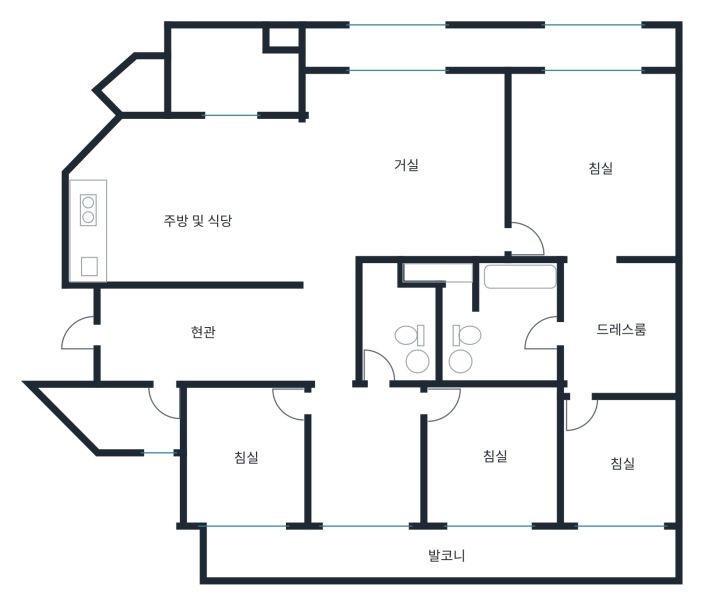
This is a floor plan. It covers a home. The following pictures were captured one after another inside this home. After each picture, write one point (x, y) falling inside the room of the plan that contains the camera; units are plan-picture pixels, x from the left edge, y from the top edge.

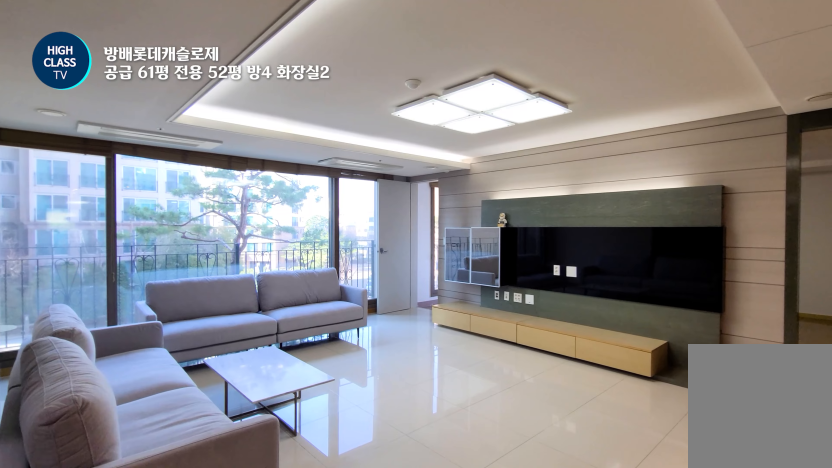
(404, 154)
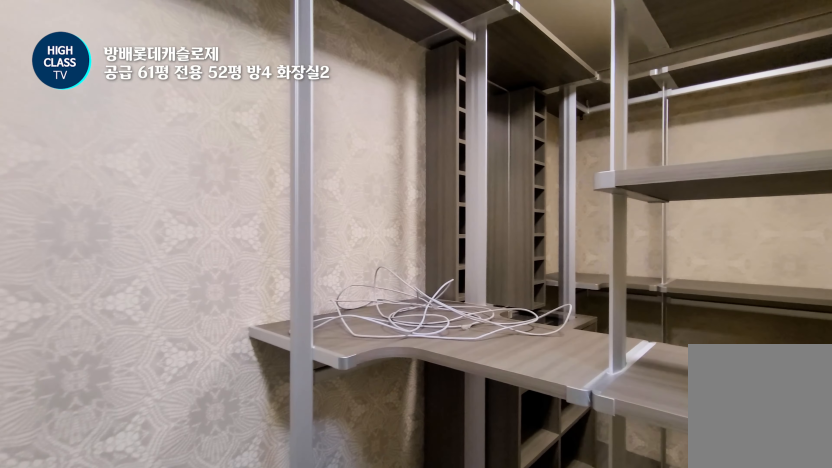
(618, 325)
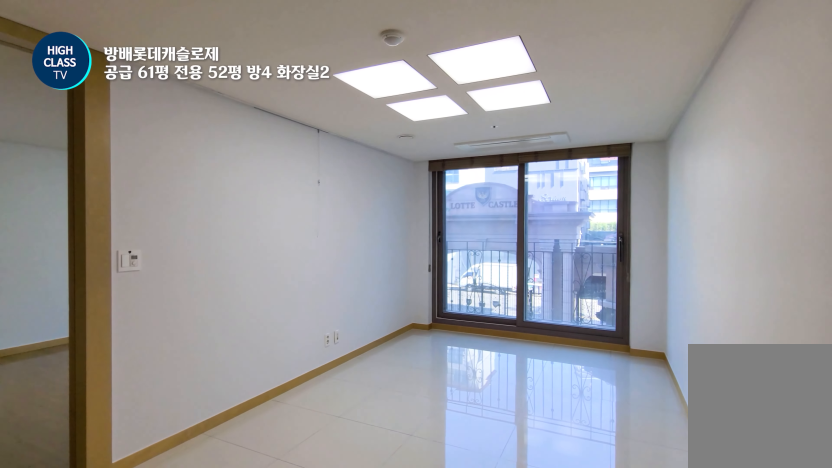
(365, 479)
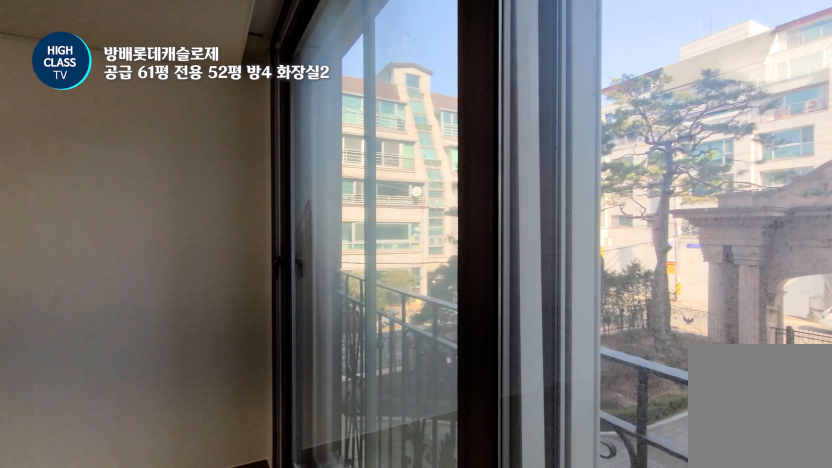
(493, 481)
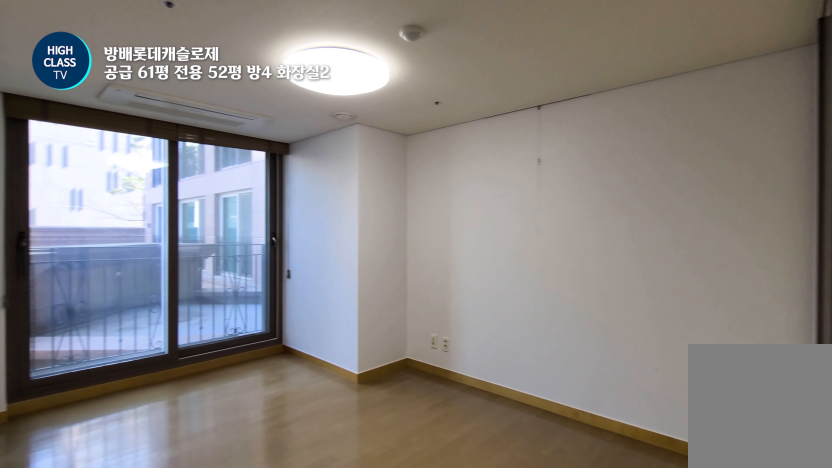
(248, 478)
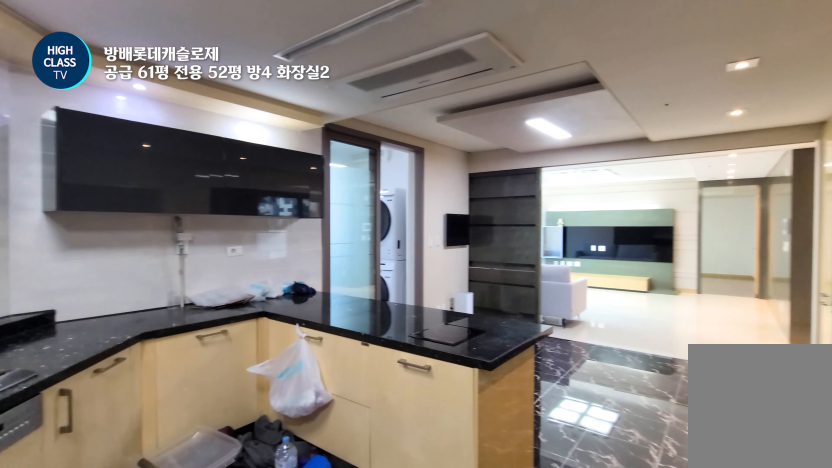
(192, 198)
